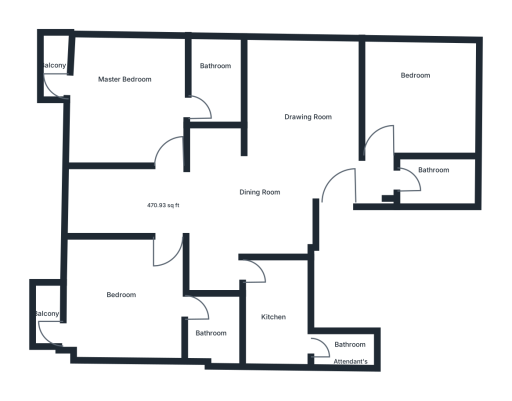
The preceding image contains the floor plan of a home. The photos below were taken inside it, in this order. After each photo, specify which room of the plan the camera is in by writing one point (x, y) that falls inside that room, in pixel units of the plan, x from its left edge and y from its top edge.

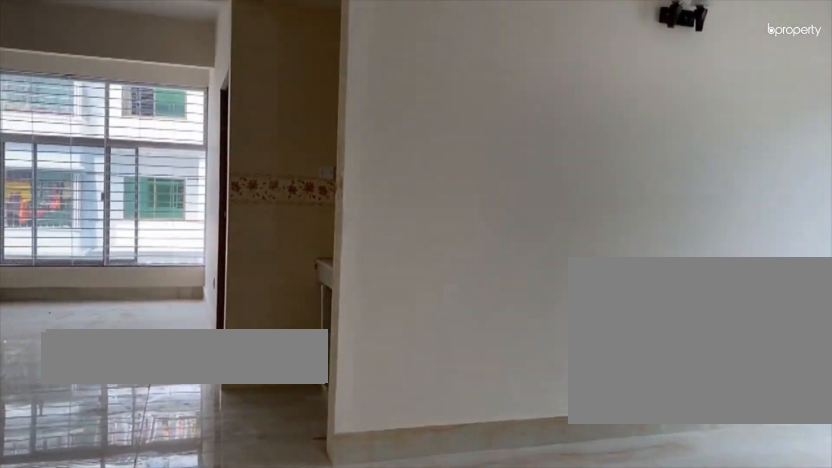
(288, 162)
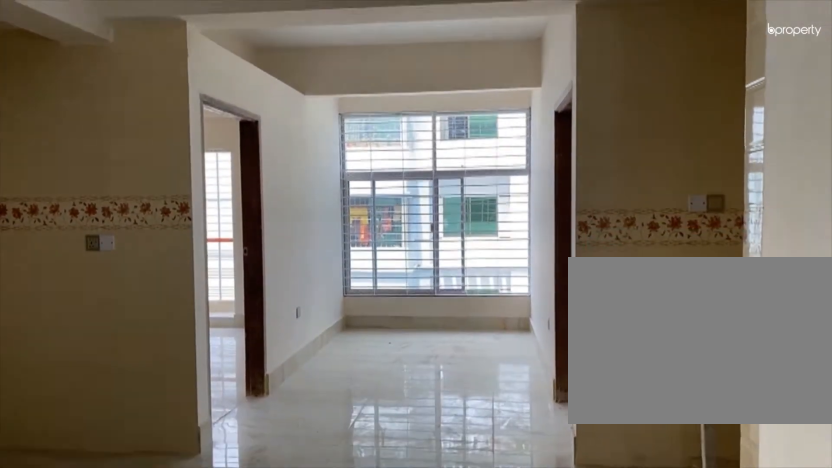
(288, 162)
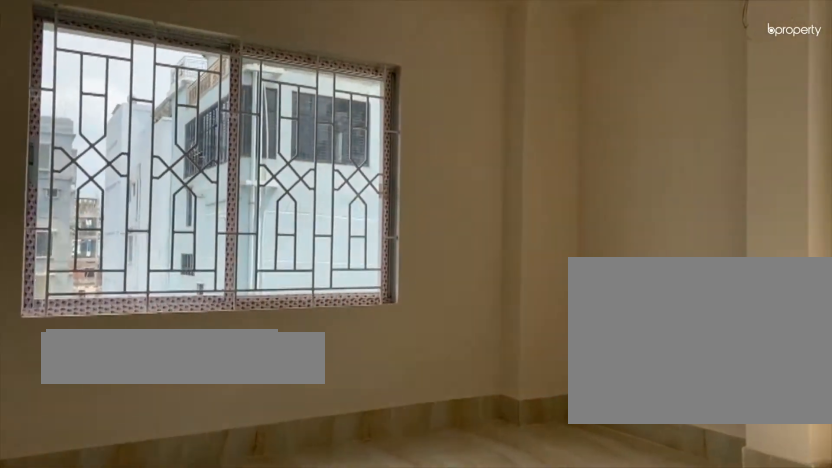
(427, 101)
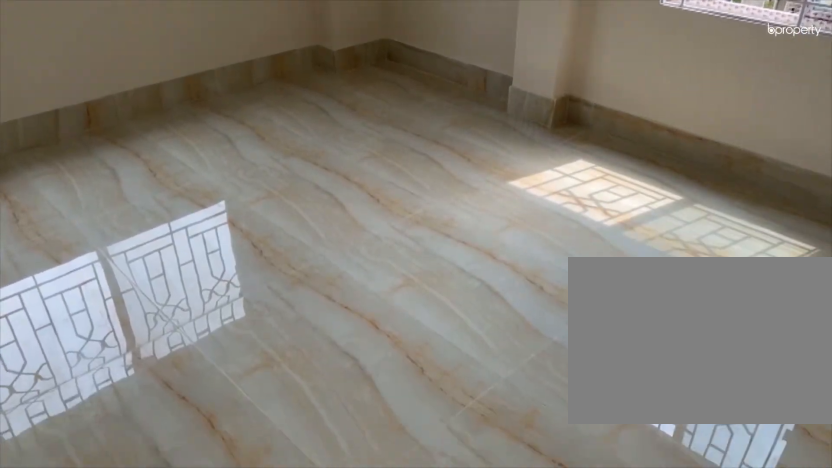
(427, 101)
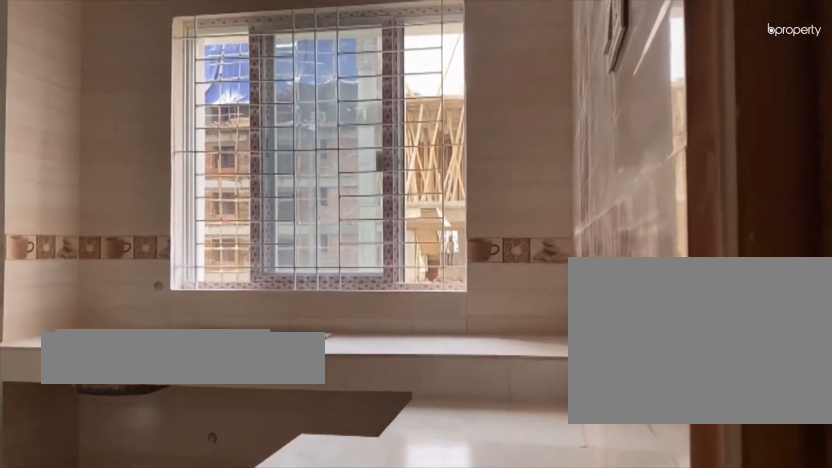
(275, 318)
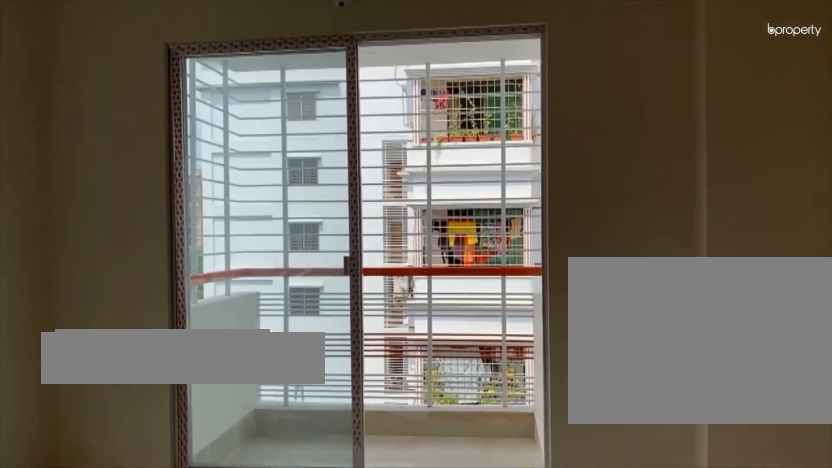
(127, 294)
